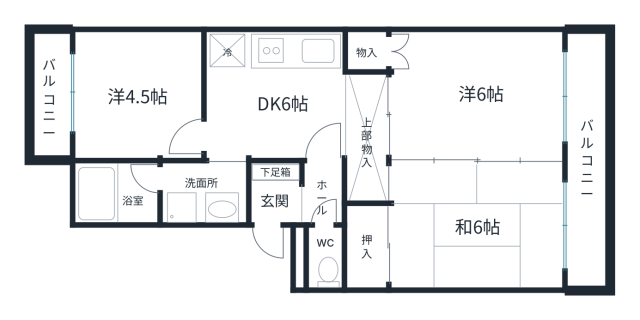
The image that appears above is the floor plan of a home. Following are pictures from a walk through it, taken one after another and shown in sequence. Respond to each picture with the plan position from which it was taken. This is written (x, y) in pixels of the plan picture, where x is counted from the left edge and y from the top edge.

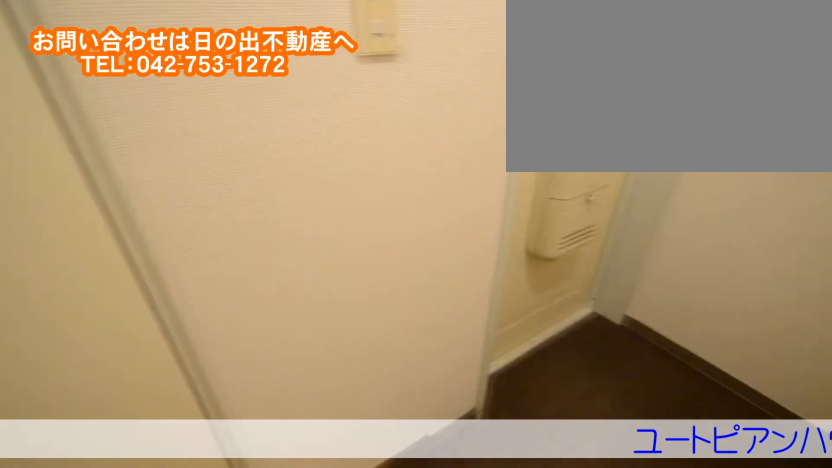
(292, 217)
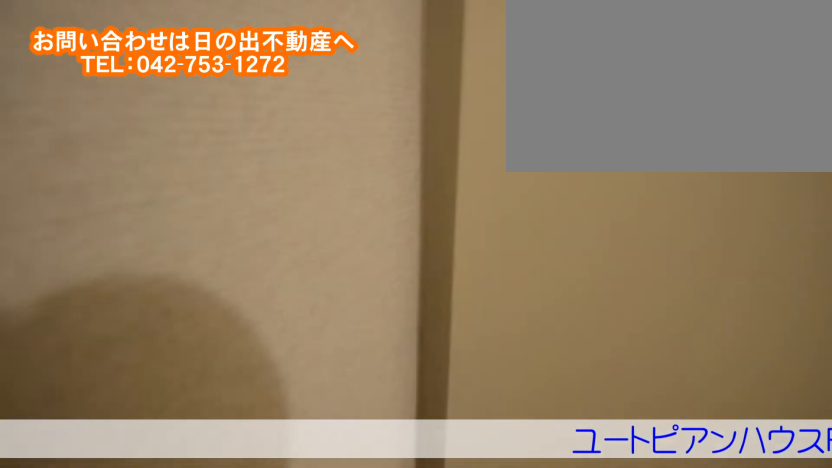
(302, 218)
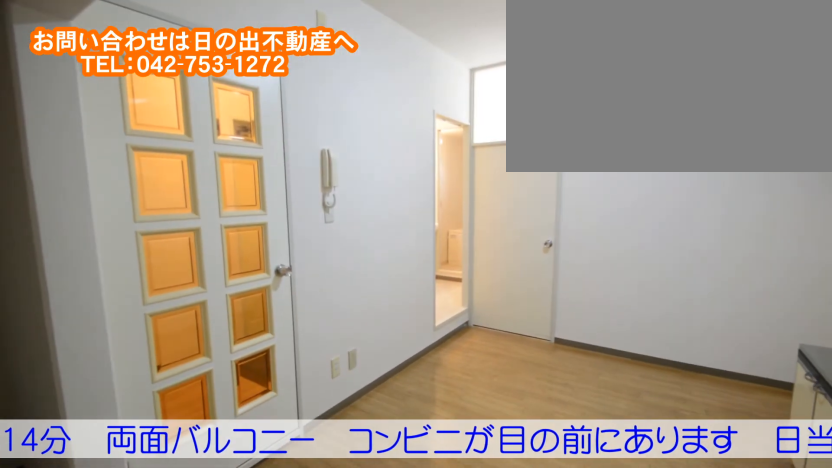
(294, 141)
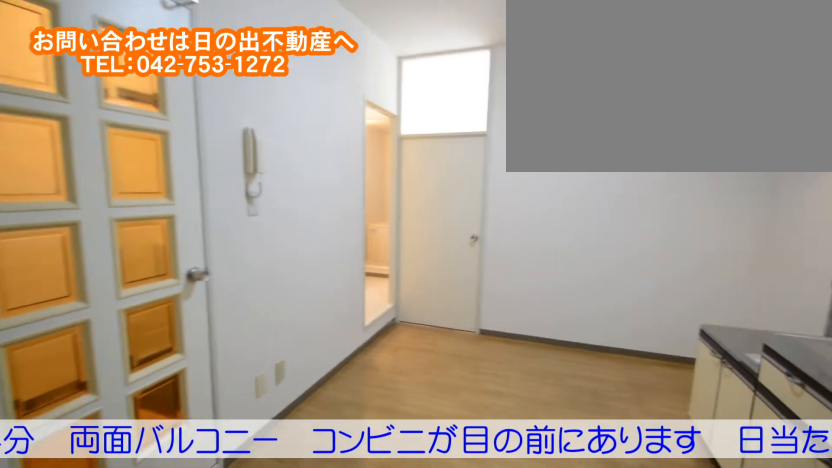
(292, 142)
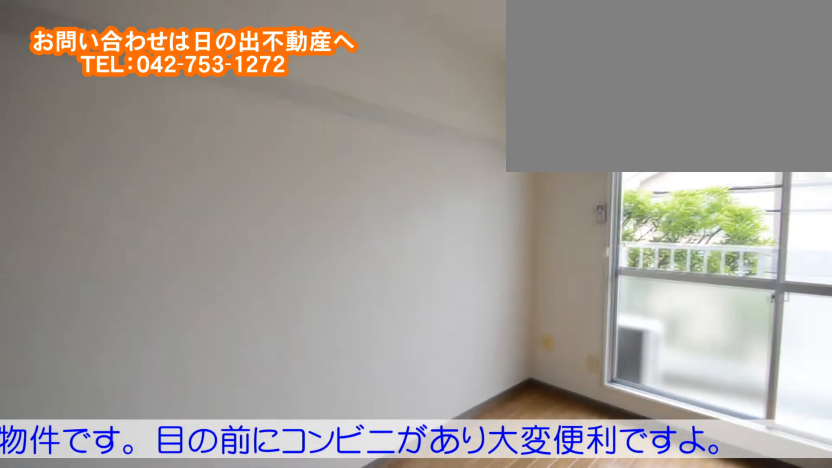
(530, 116)
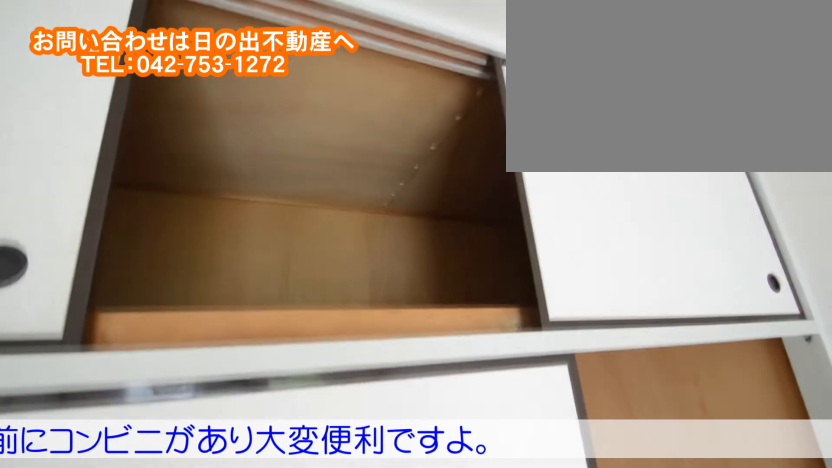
(531, 120)
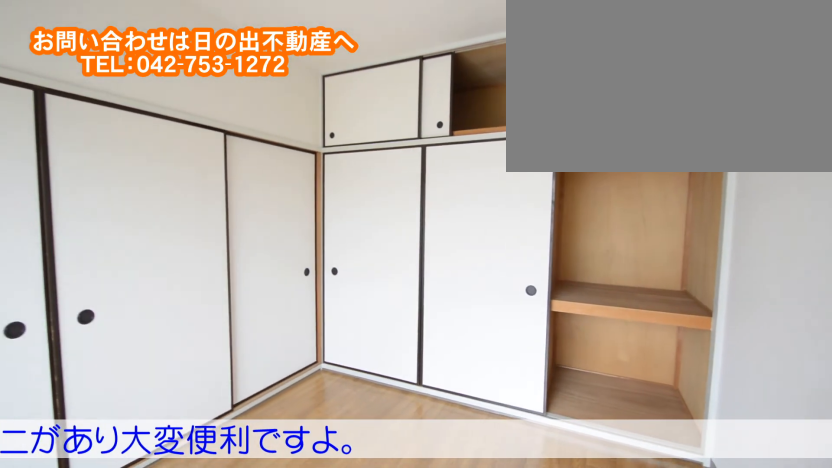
(531, 122)
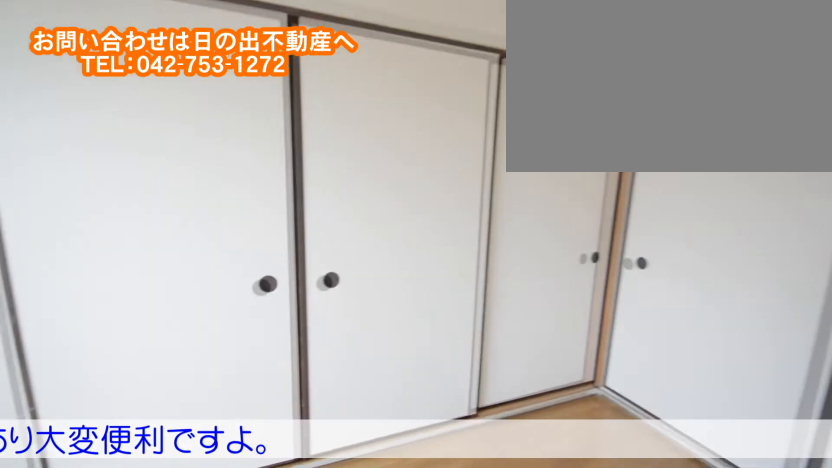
(531, 122)
